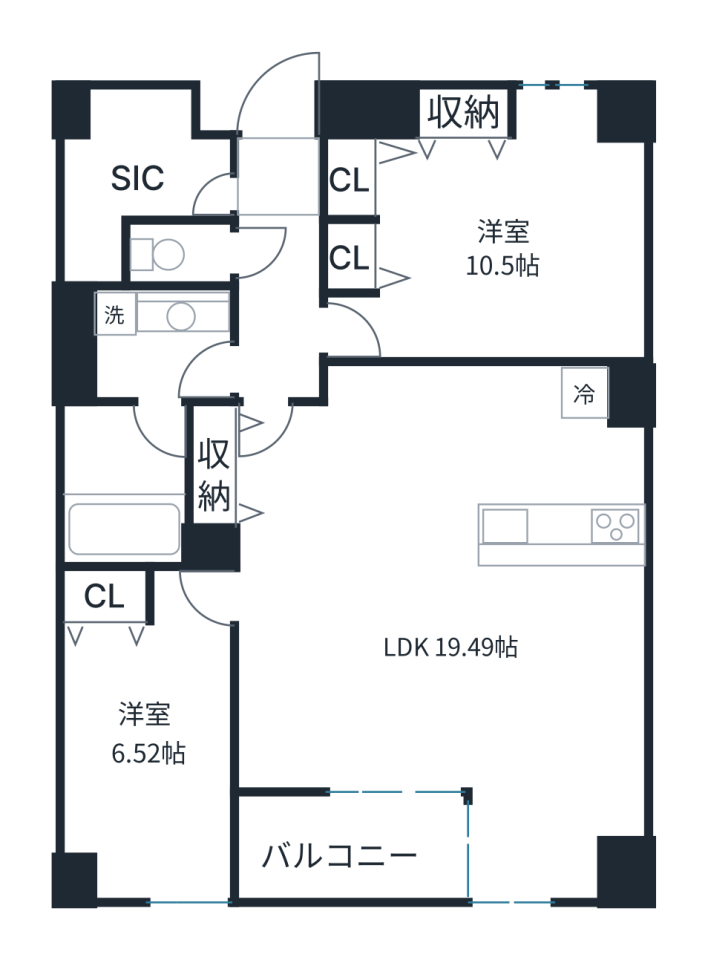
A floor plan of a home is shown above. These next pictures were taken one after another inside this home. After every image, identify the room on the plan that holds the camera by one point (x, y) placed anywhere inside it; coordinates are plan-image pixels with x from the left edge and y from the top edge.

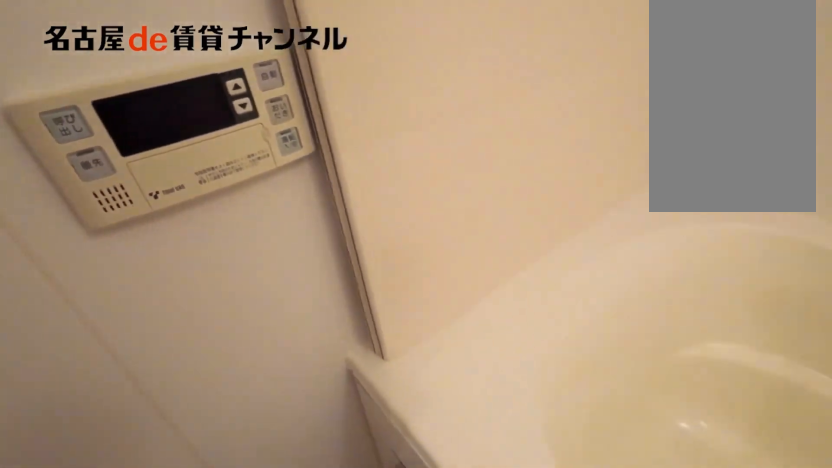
(132, 484)
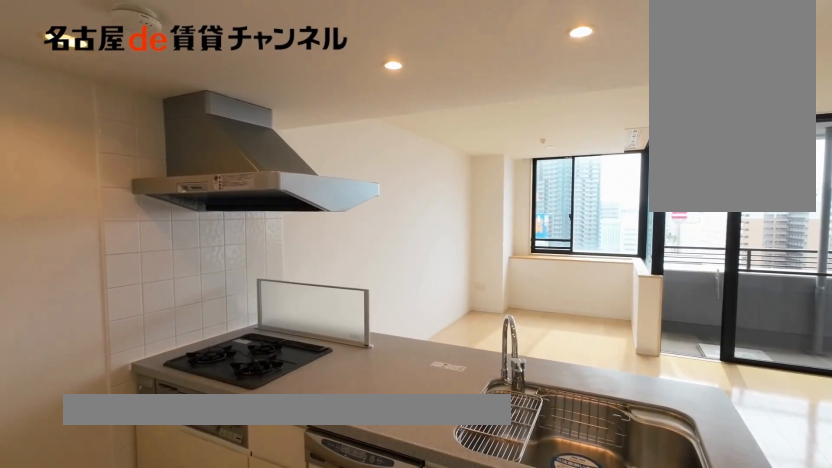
(560, 534)
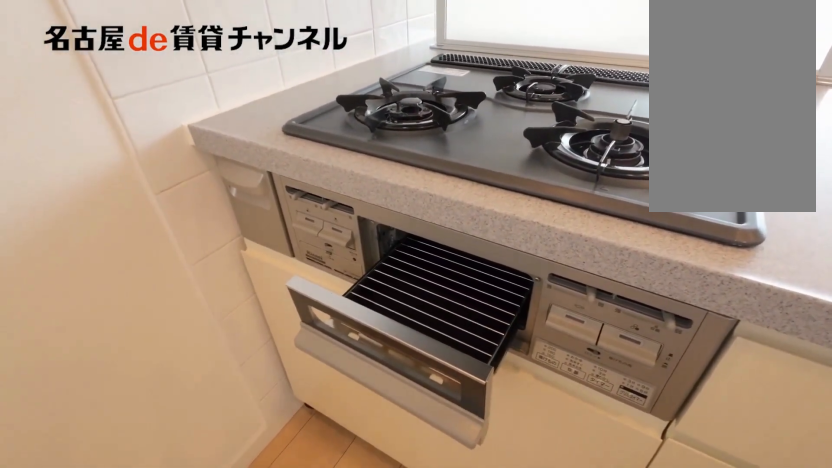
(560, 534)
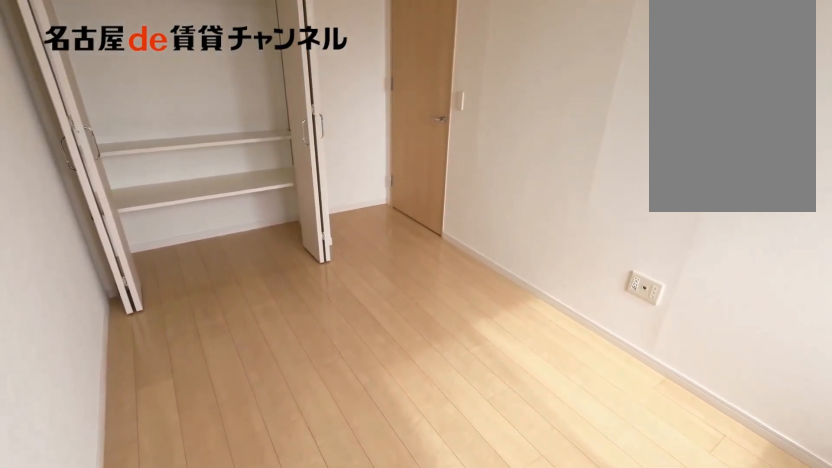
(154, 727)
